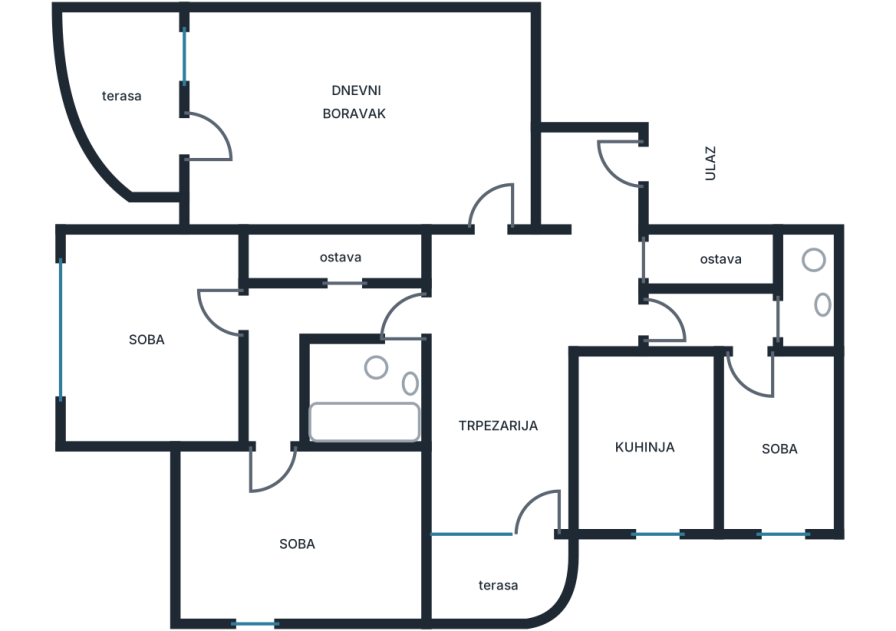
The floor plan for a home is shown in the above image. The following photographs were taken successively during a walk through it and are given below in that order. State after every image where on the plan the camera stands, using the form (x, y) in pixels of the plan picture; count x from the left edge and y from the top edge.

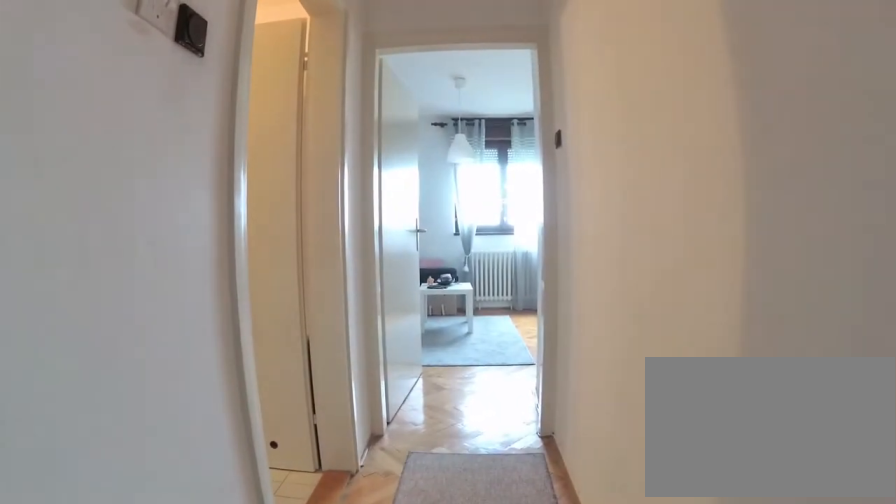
(269, 305)
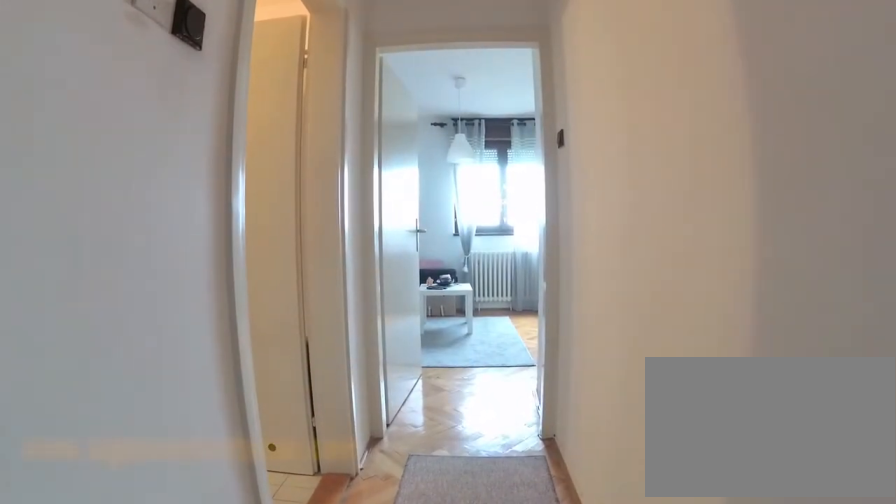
(268, 305)
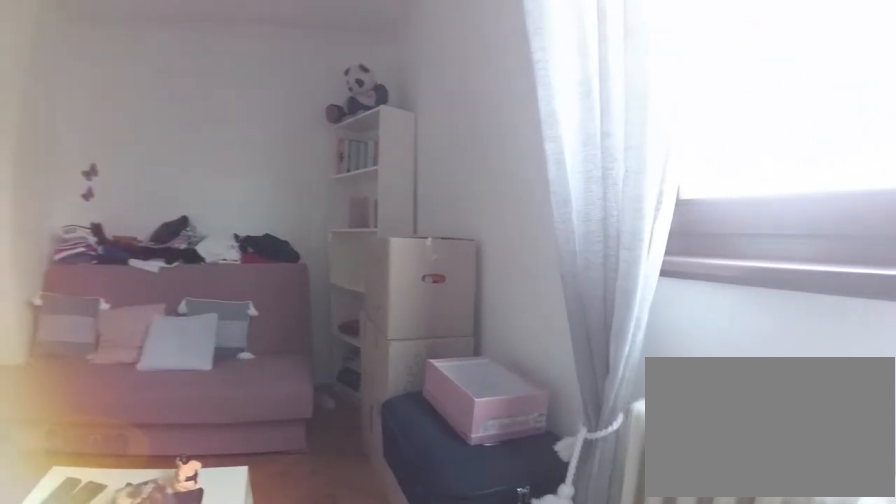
(268, 588)
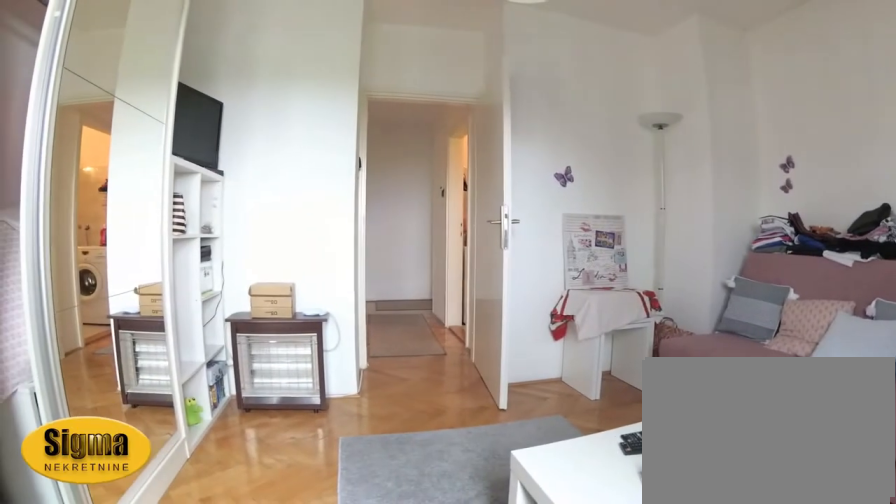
(290, 617)
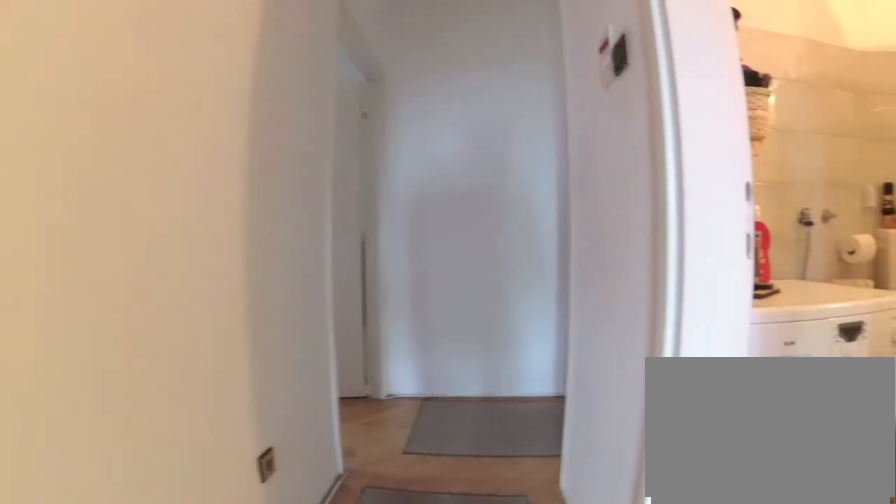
(273, 436)
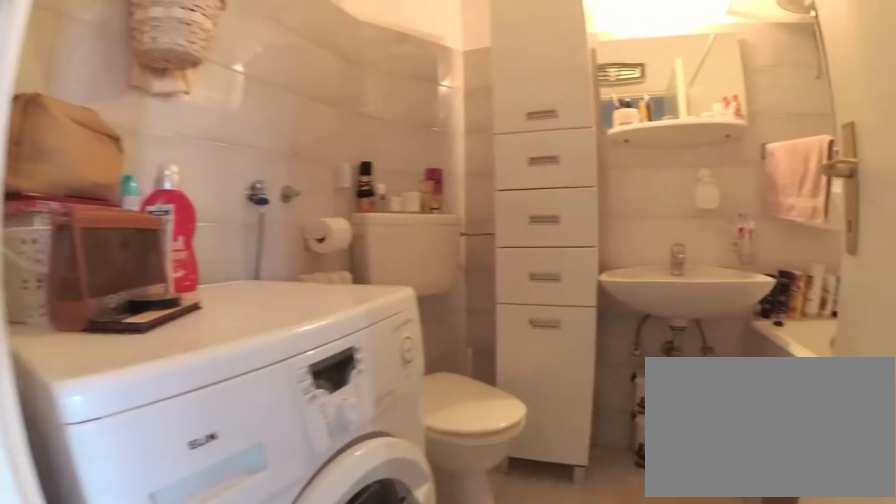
(269, 403)
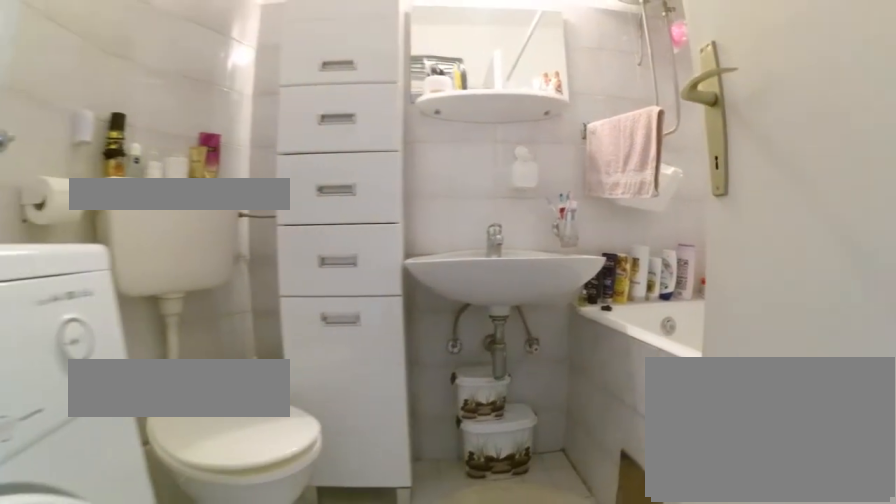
(289, 393)
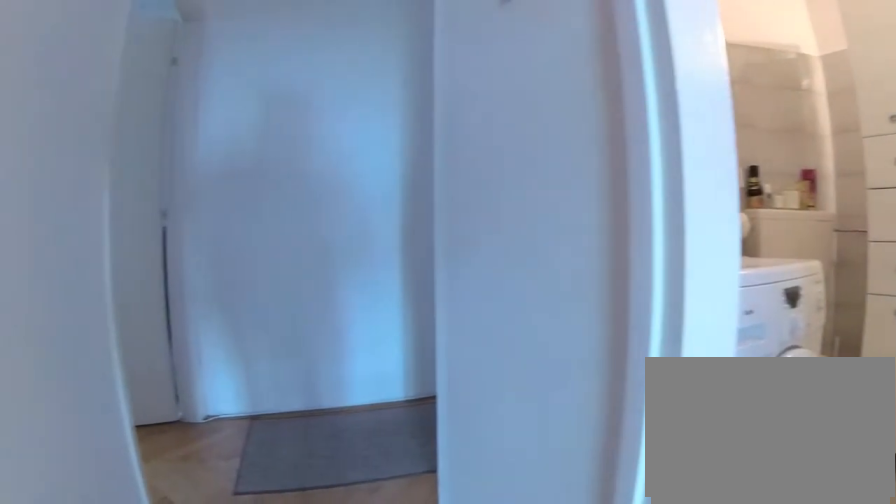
(271, 424)
